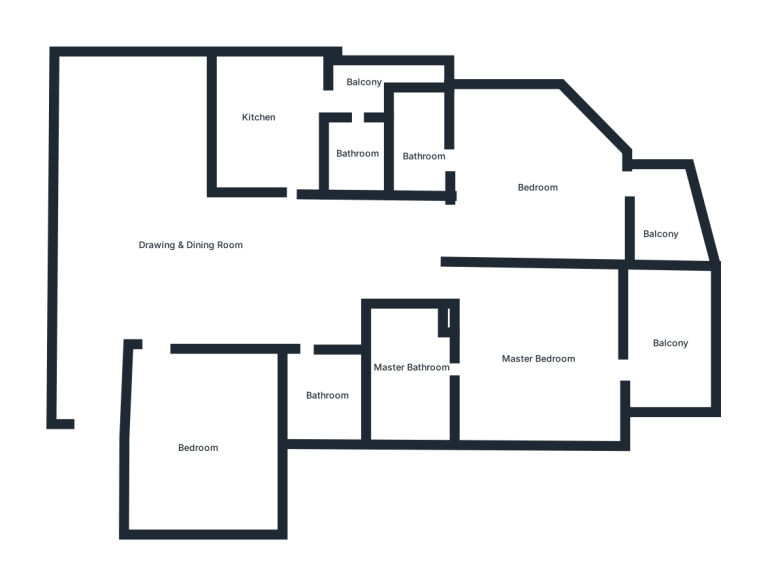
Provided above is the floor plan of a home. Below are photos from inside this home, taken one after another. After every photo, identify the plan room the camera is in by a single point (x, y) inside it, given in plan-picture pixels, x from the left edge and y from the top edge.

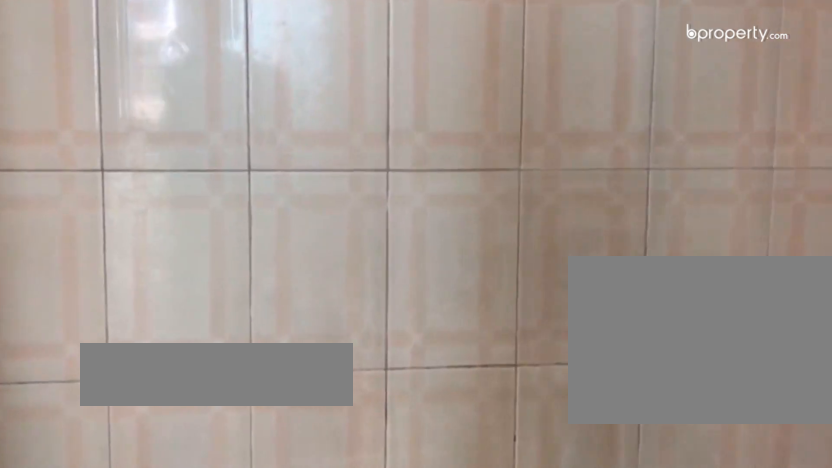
(410, 369)
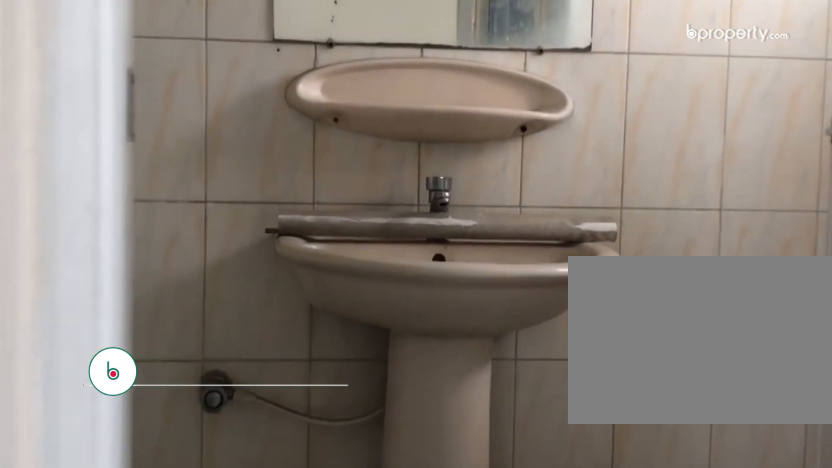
(422, 151)
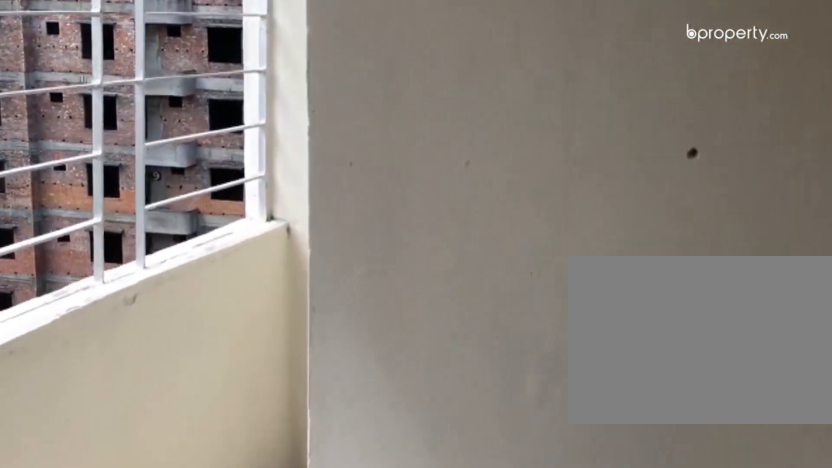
(370, 73)
